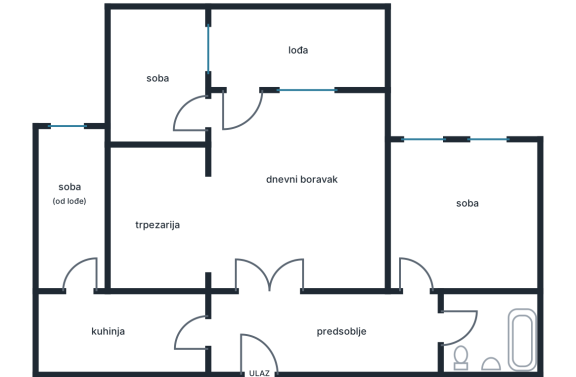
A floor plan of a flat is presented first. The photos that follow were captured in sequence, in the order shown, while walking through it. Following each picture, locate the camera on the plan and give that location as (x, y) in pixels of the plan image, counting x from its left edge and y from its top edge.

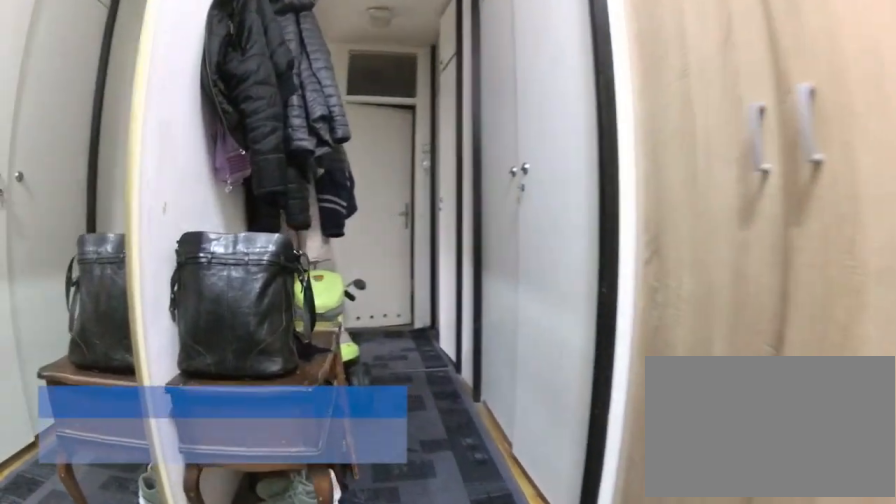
(250, 344)
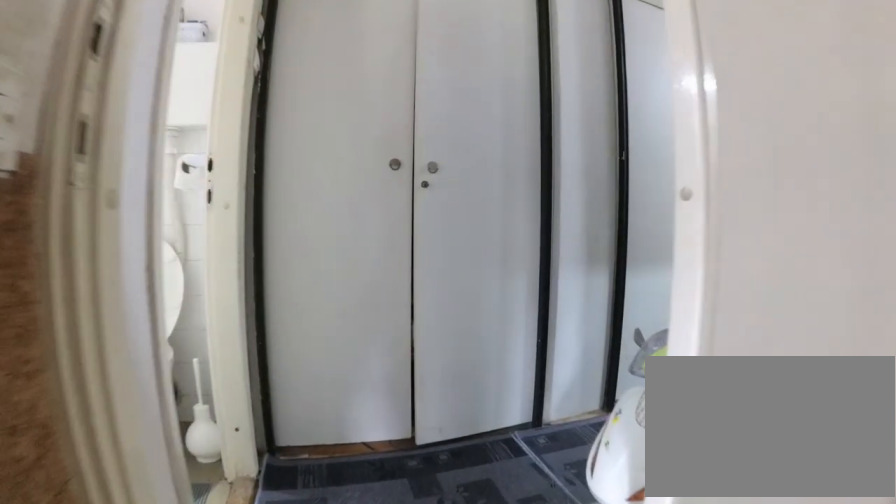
(417, 272)
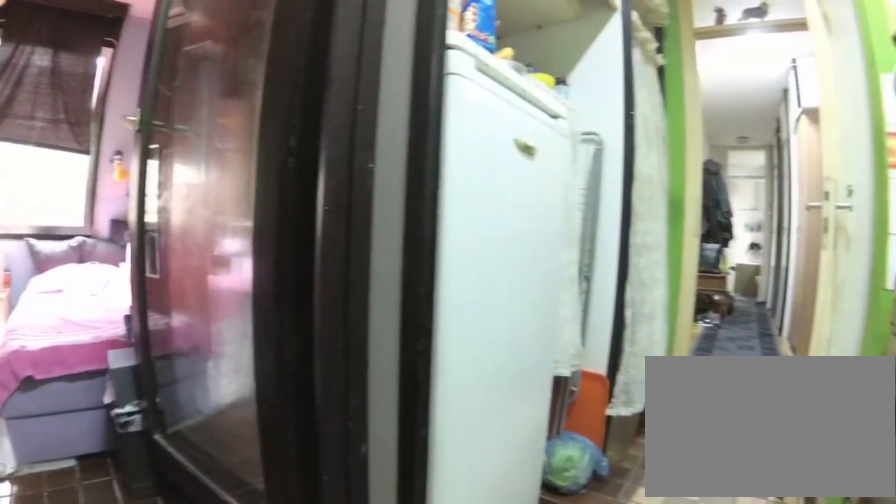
(60, 327)
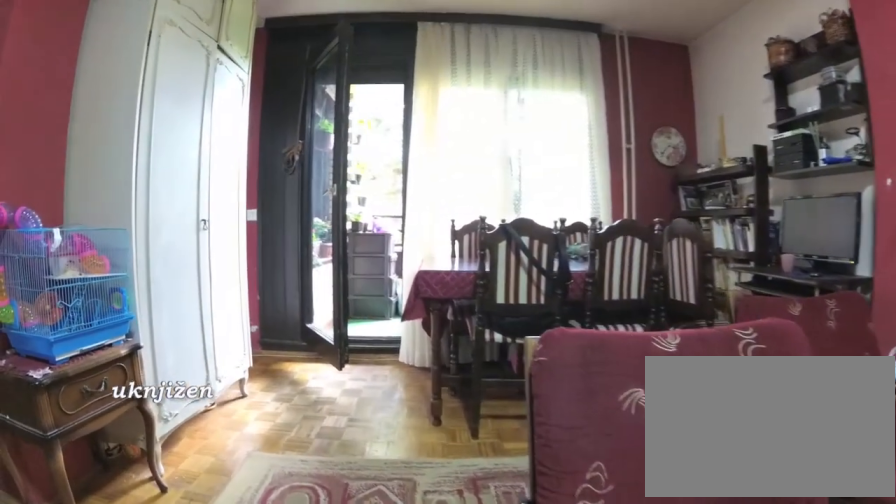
(254, 228)
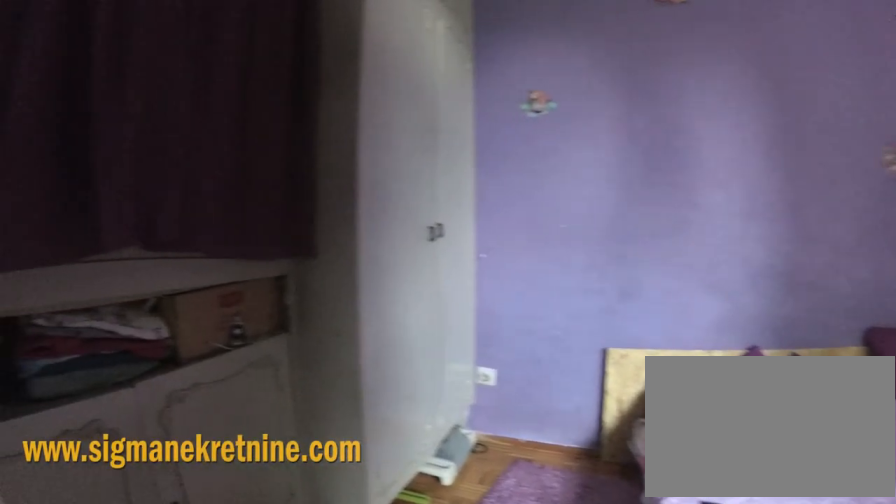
(217, 130)
